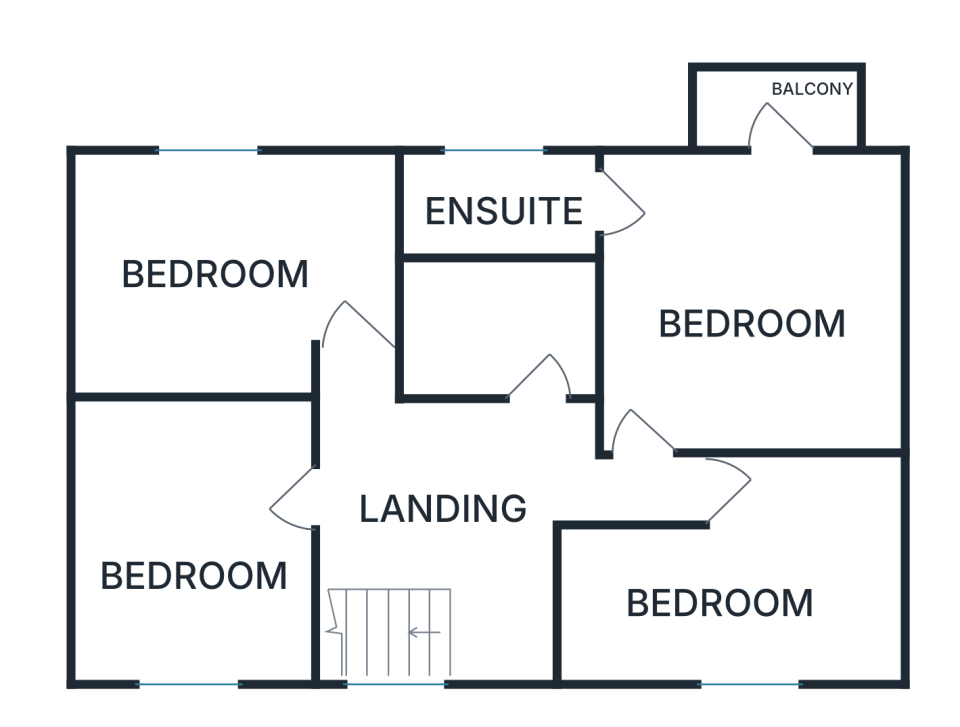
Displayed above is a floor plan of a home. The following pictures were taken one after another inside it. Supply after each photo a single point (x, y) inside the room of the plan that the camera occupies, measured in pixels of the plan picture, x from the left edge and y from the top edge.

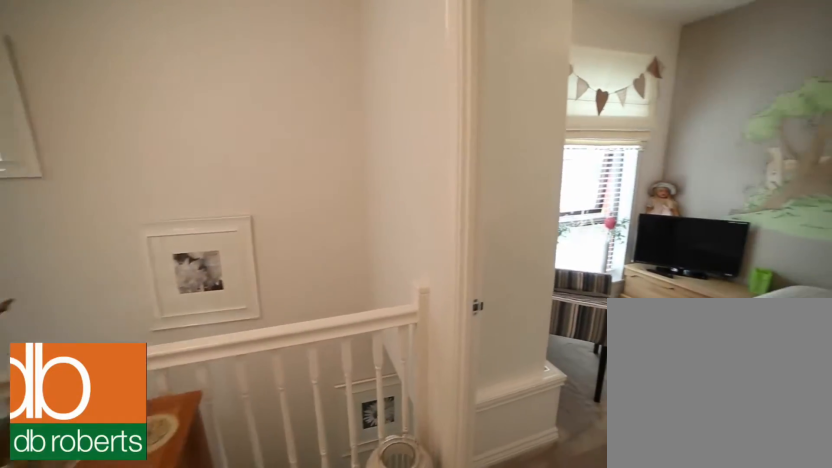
(474, 497)
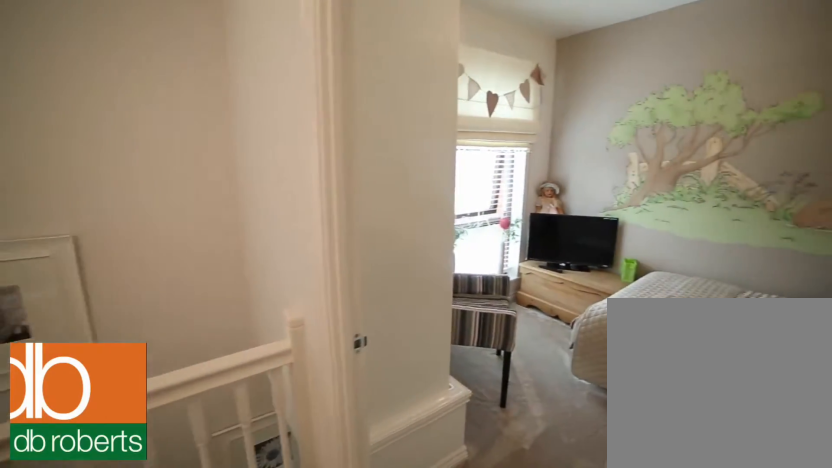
(474, 497)
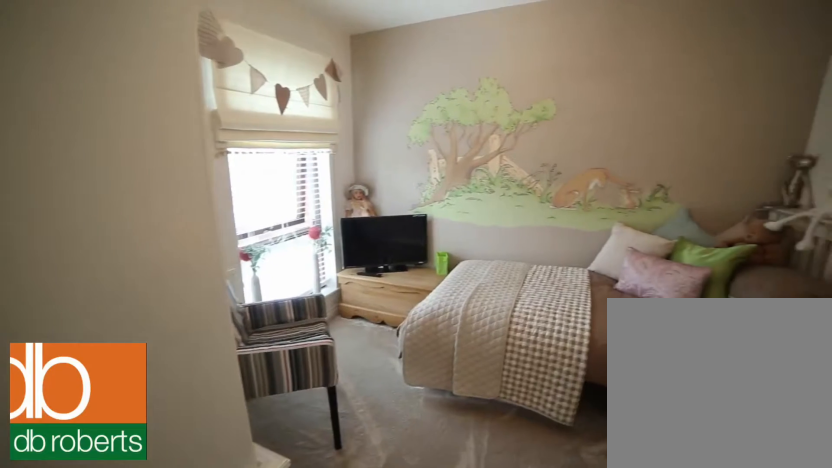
(190, 541)
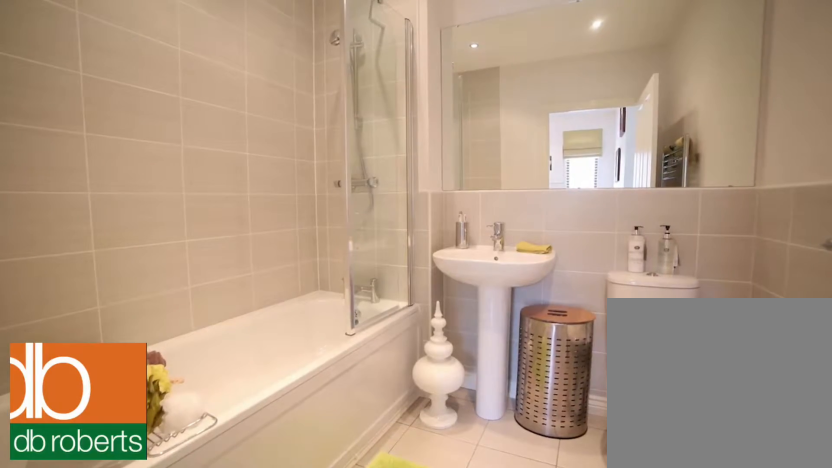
(498, 325)
